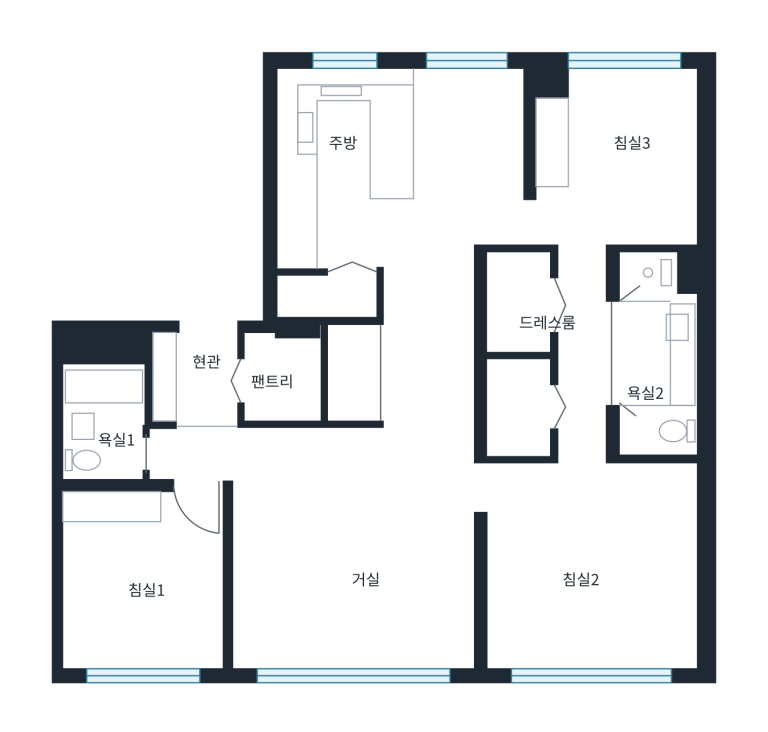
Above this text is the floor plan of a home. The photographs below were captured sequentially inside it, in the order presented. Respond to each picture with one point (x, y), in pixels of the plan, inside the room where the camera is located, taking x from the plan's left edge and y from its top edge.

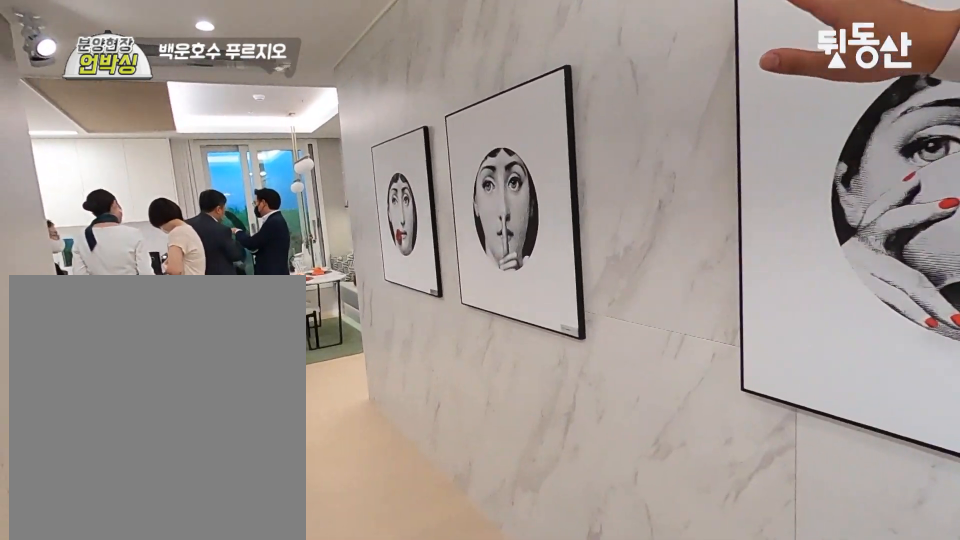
(429, 387)
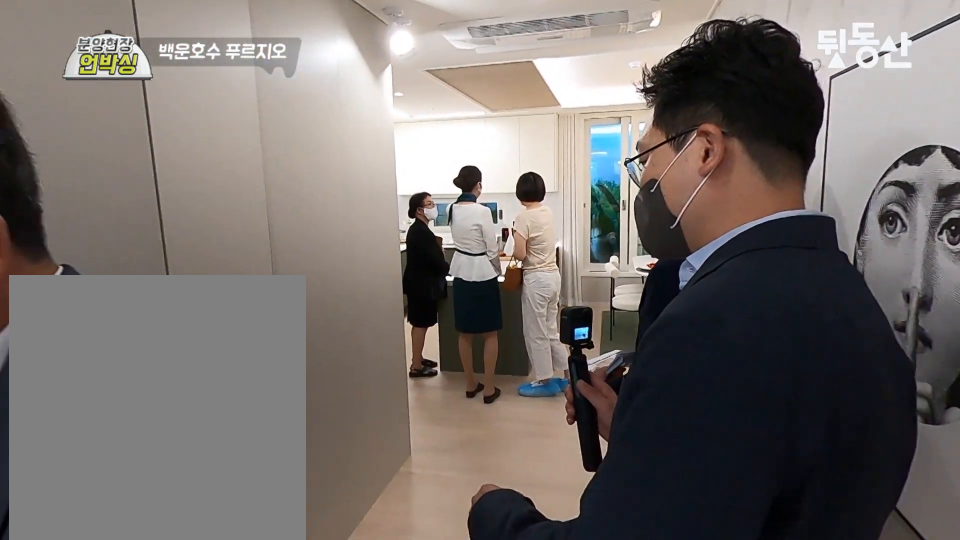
(428, 387)
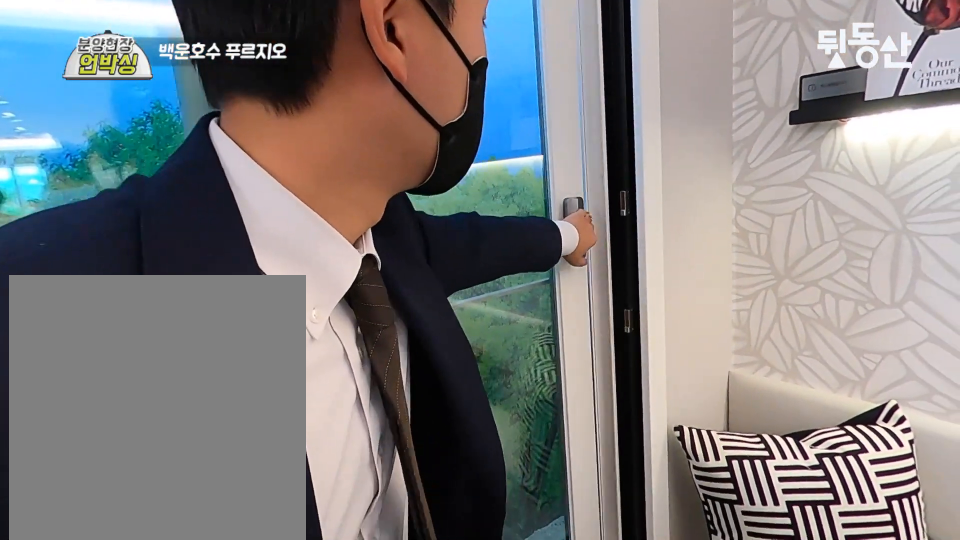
(465, 183)
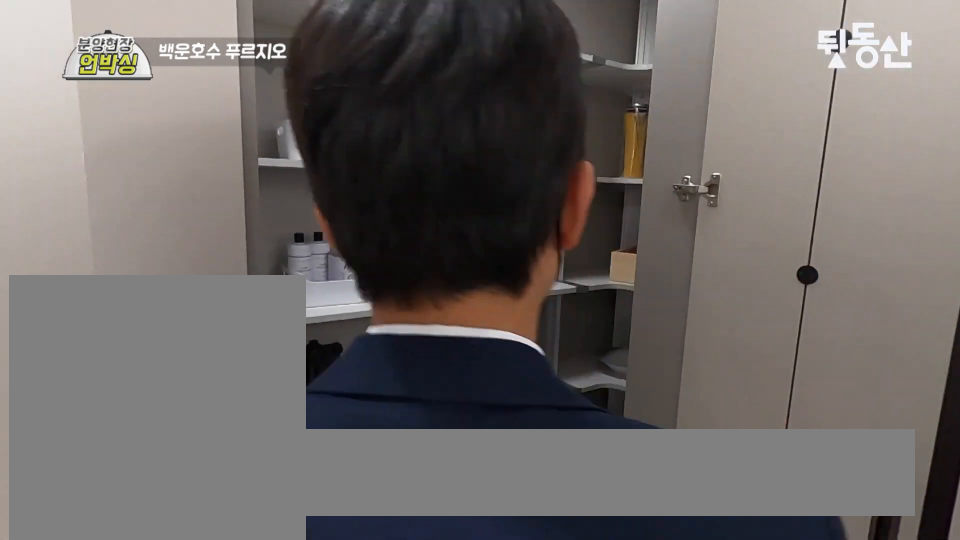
(354, 279)
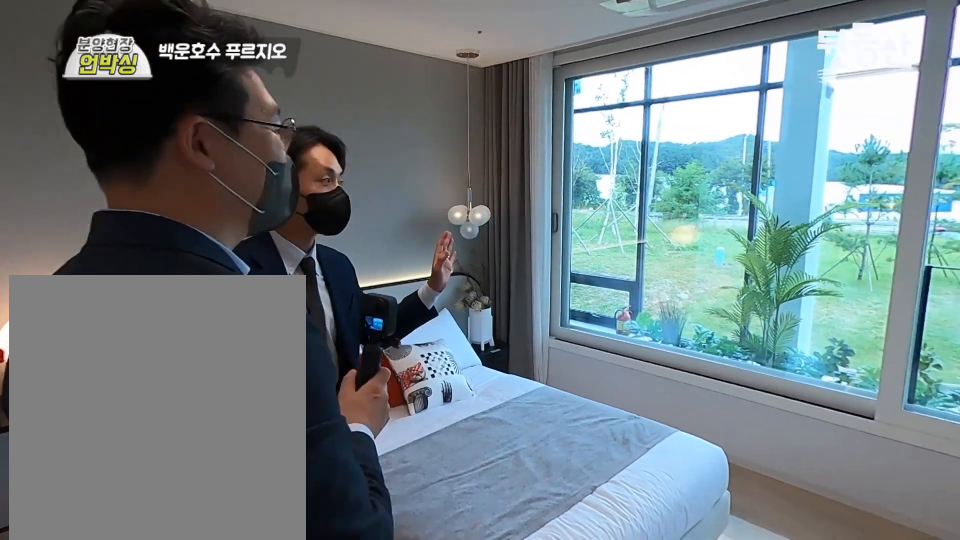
(590, 595)
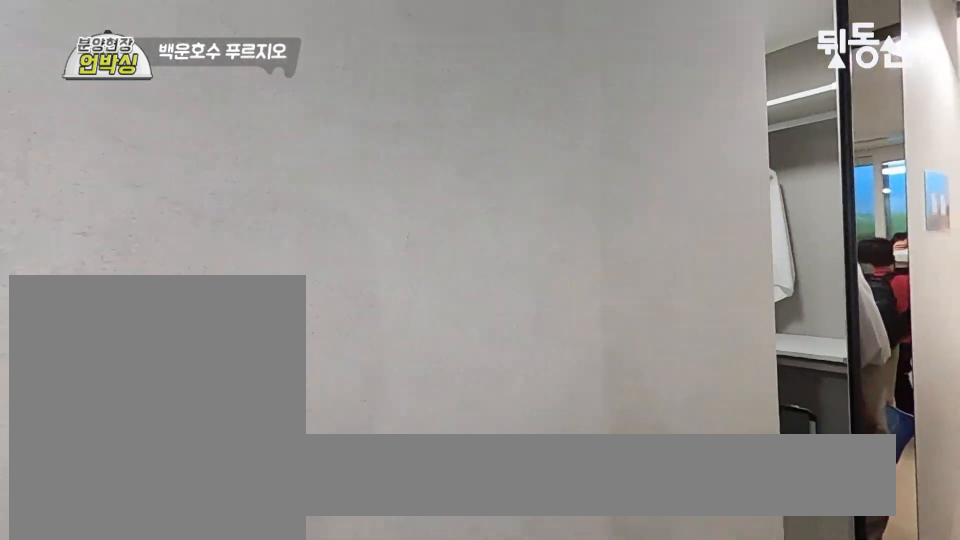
(576, 369)
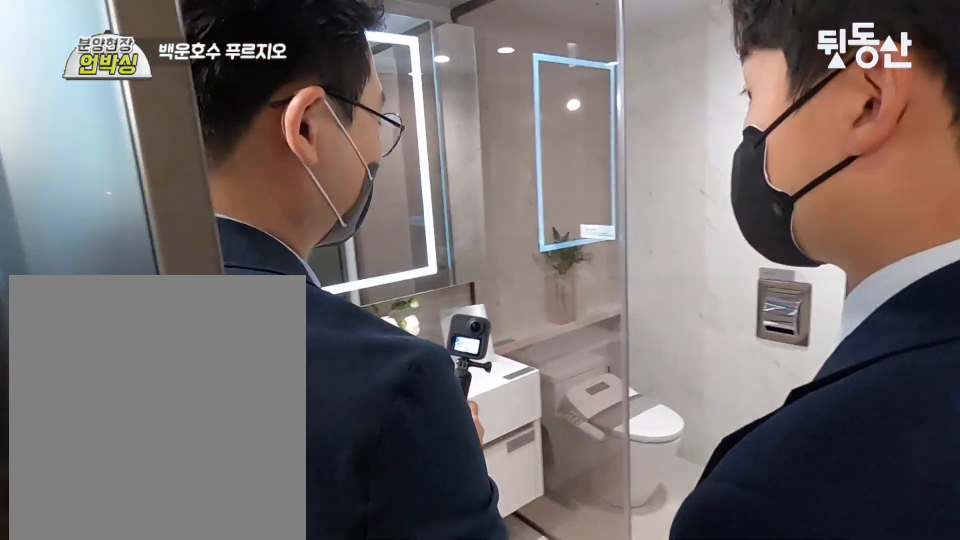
(576, 369)
